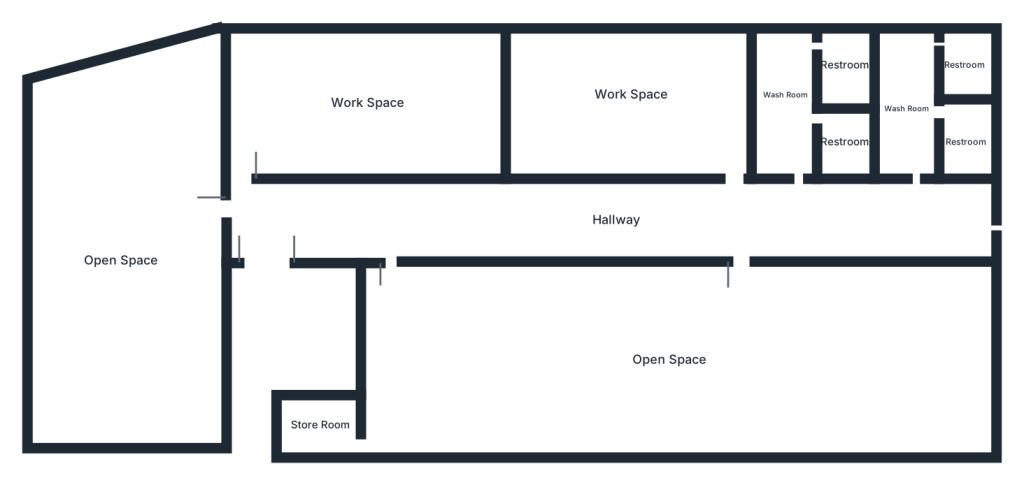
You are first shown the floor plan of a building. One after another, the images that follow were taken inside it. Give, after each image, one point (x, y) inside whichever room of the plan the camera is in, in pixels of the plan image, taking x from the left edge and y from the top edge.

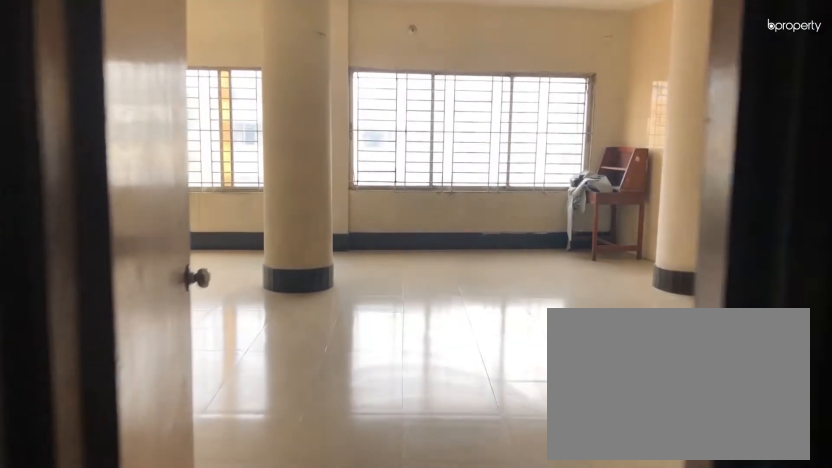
(272, 224)
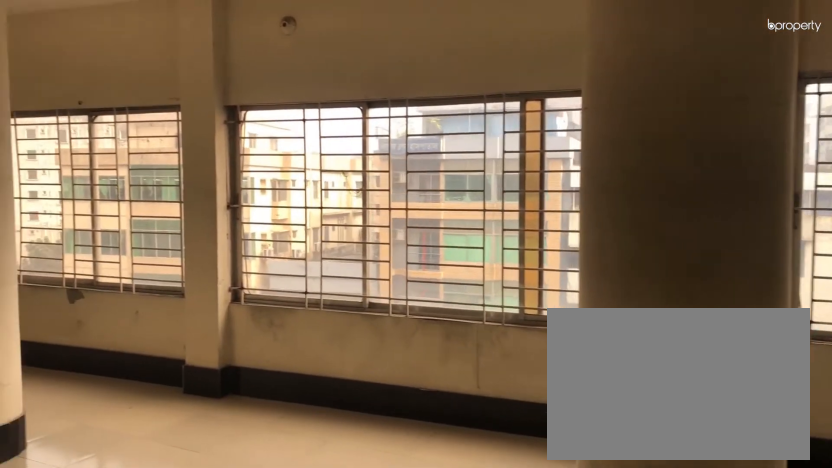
(117, 261)
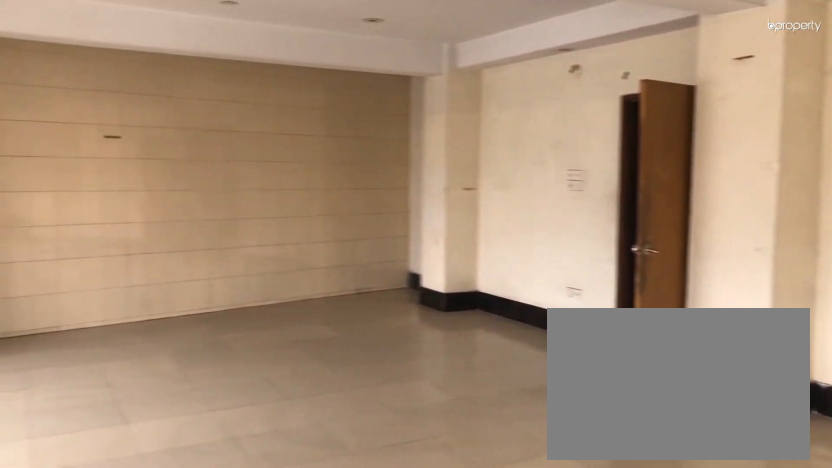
(117, 261)
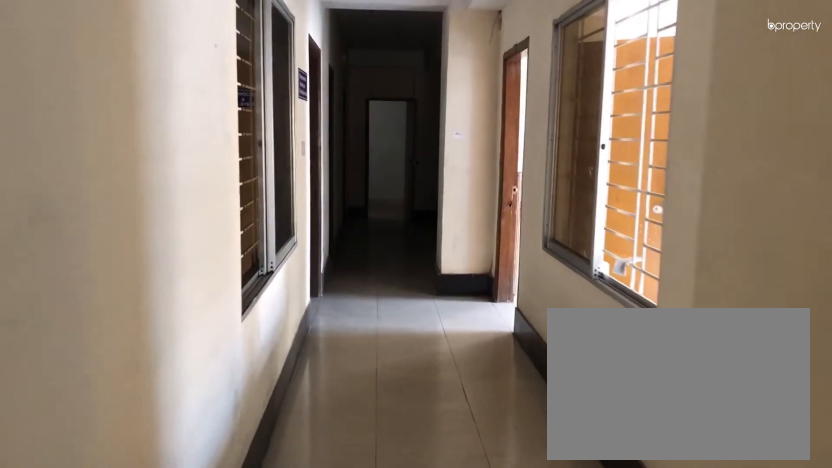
(619, 225)
